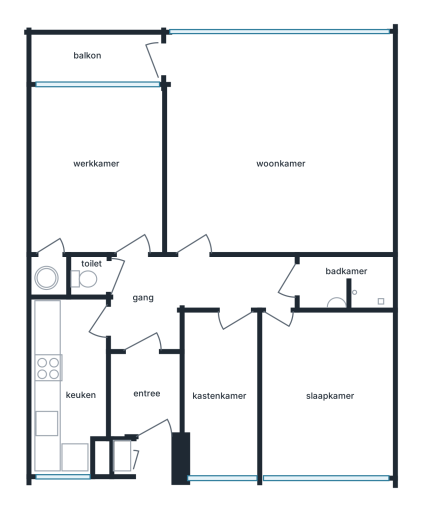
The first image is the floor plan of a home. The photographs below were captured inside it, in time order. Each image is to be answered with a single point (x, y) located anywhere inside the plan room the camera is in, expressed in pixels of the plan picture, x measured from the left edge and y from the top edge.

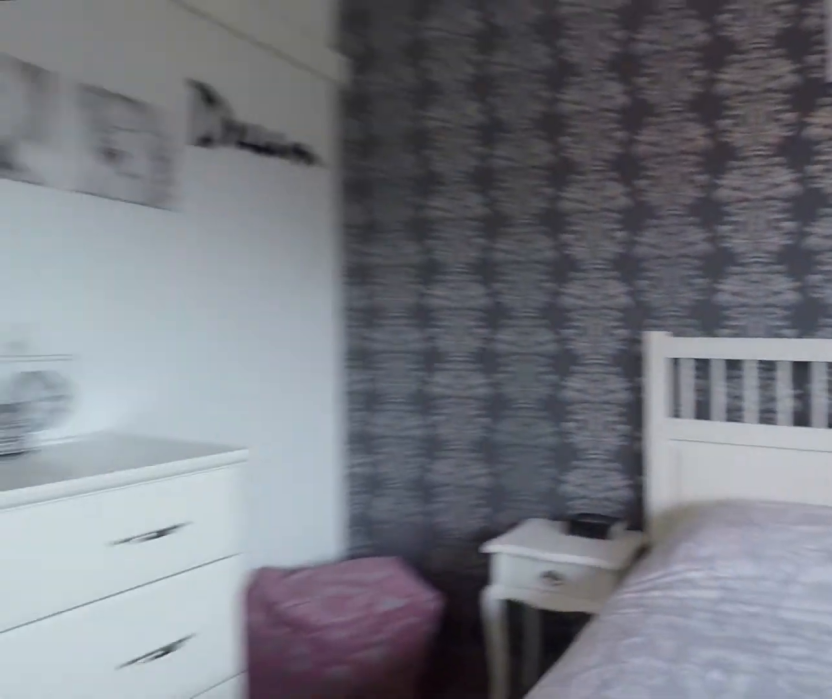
(325, 394)
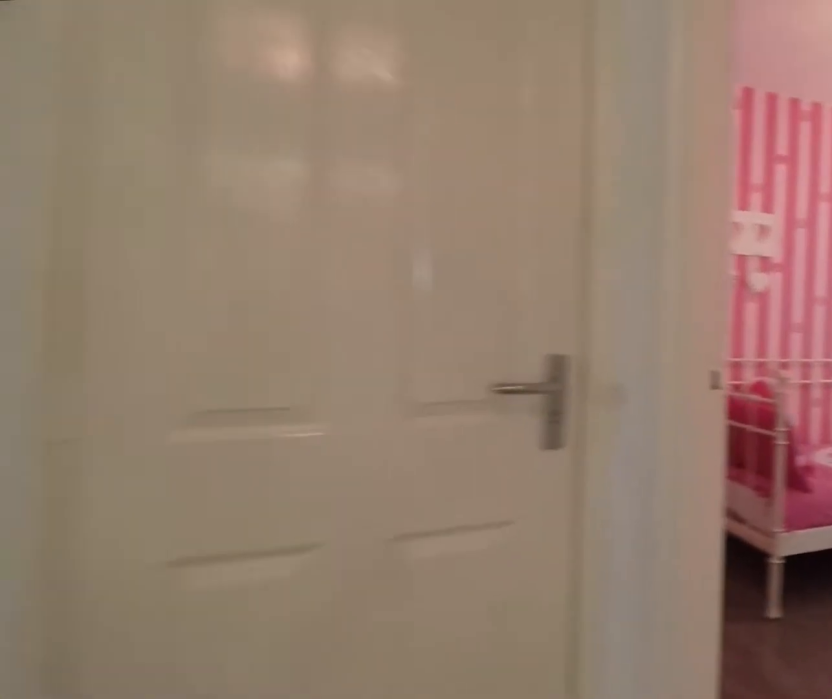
(190, 292)
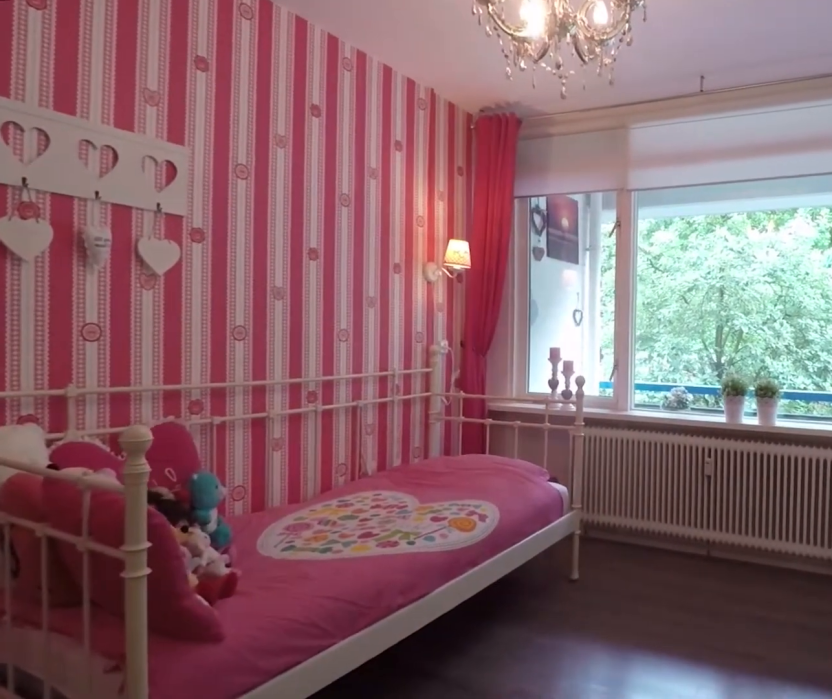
(98, 173)
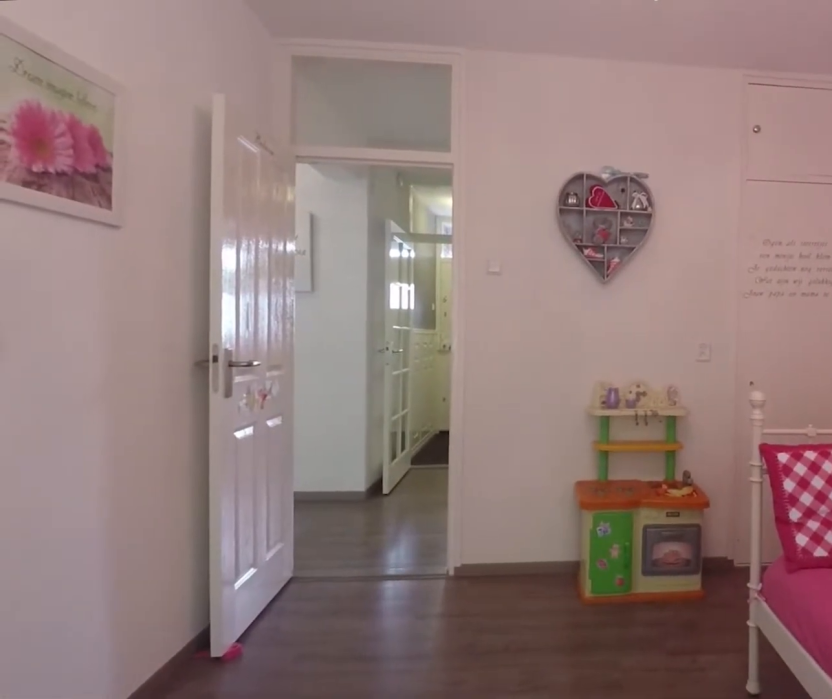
(98, 173)
